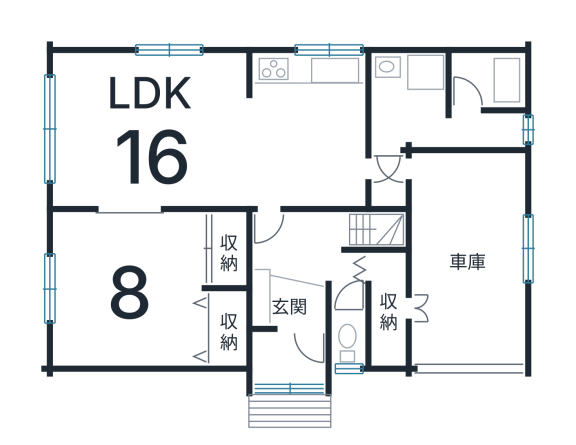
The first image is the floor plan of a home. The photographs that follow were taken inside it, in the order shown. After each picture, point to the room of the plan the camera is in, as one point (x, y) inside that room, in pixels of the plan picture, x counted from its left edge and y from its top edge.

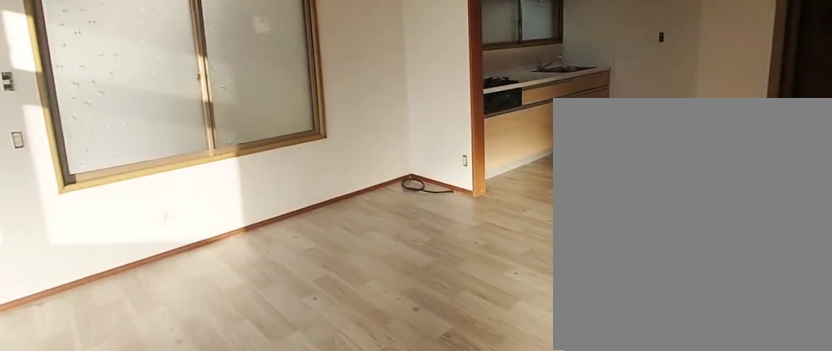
(217, 127)
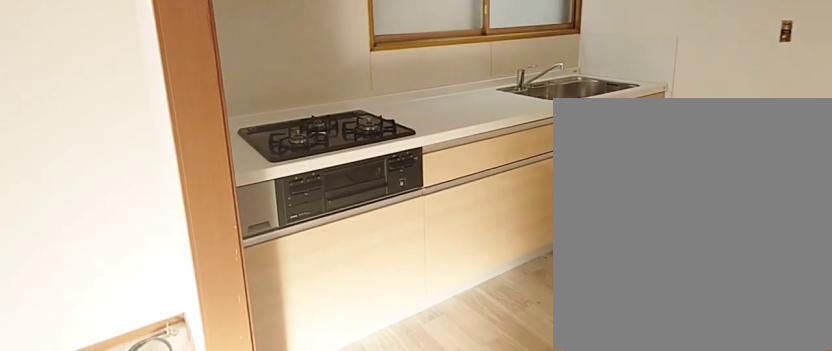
(217, 127)
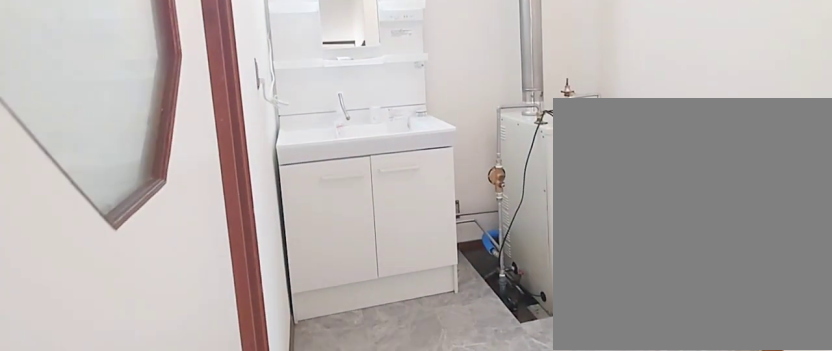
(410, 119)
